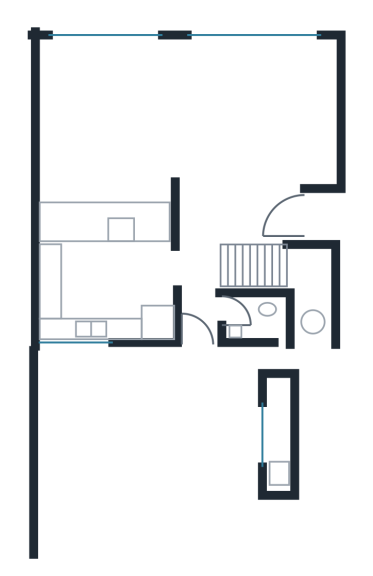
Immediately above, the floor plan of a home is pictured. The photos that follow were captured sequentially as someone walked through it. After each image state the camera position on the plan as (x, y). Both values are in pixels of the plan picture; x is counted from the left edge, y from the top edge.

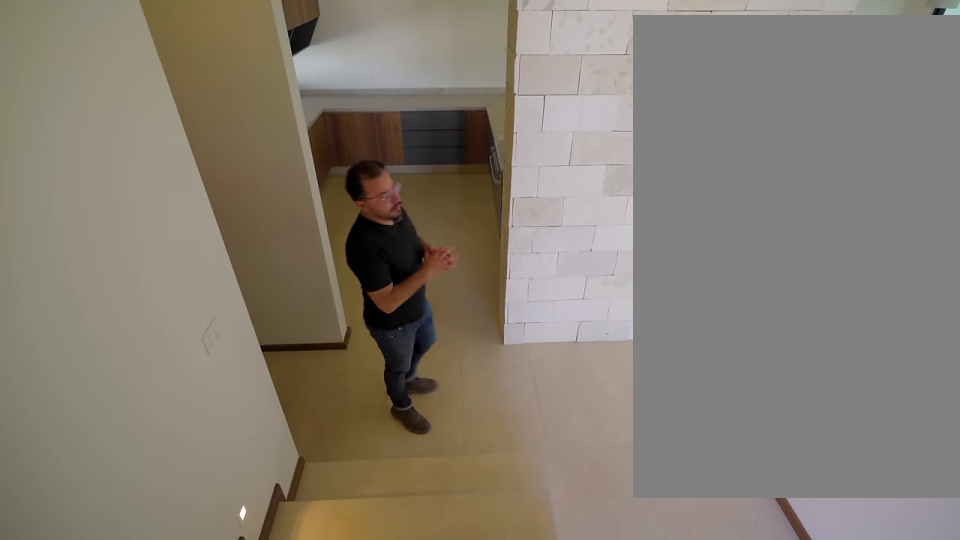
(231, 262)
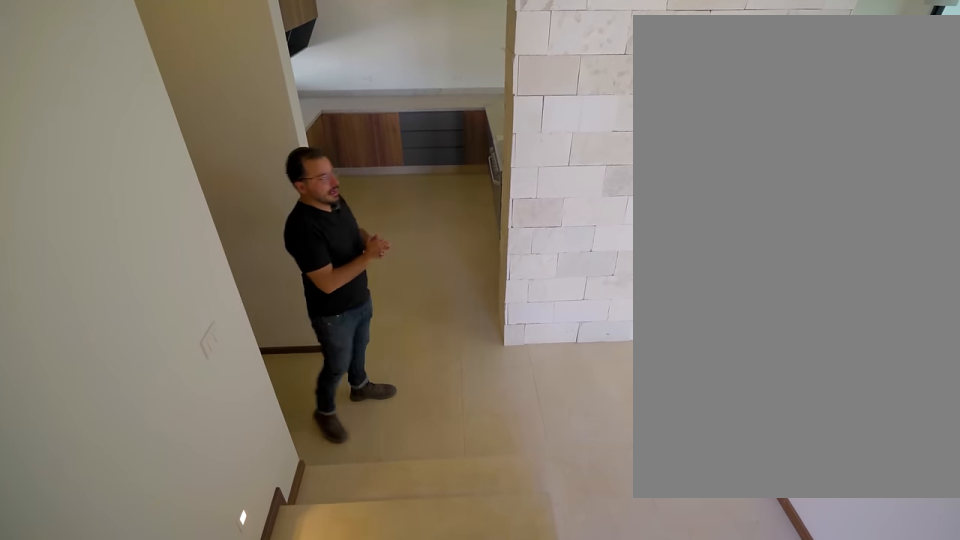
(235, 265)
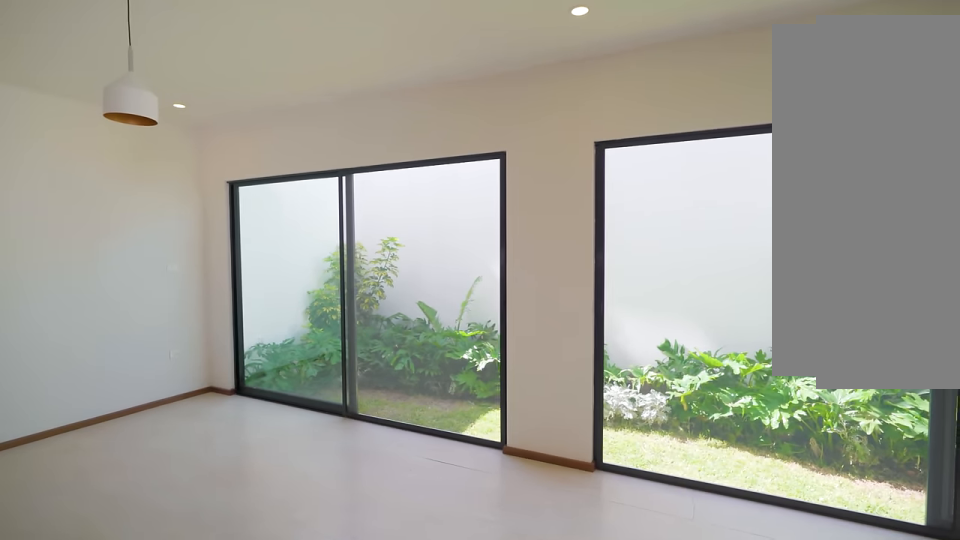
(197, 154)
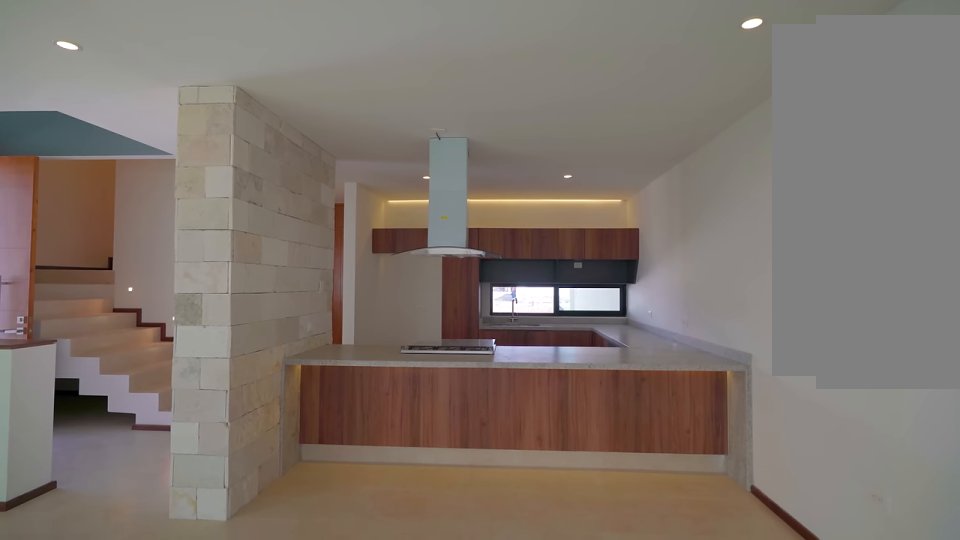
(122, 156)
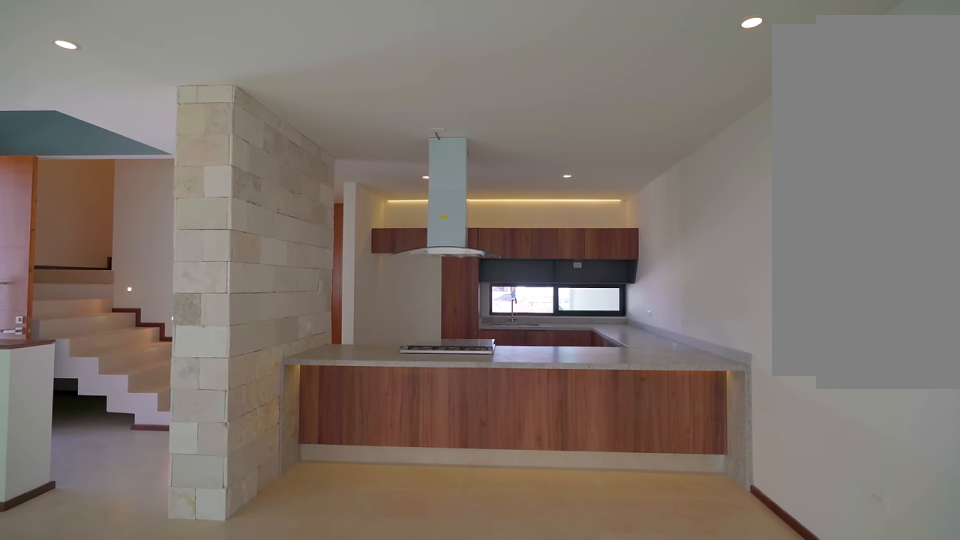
(118, 149)
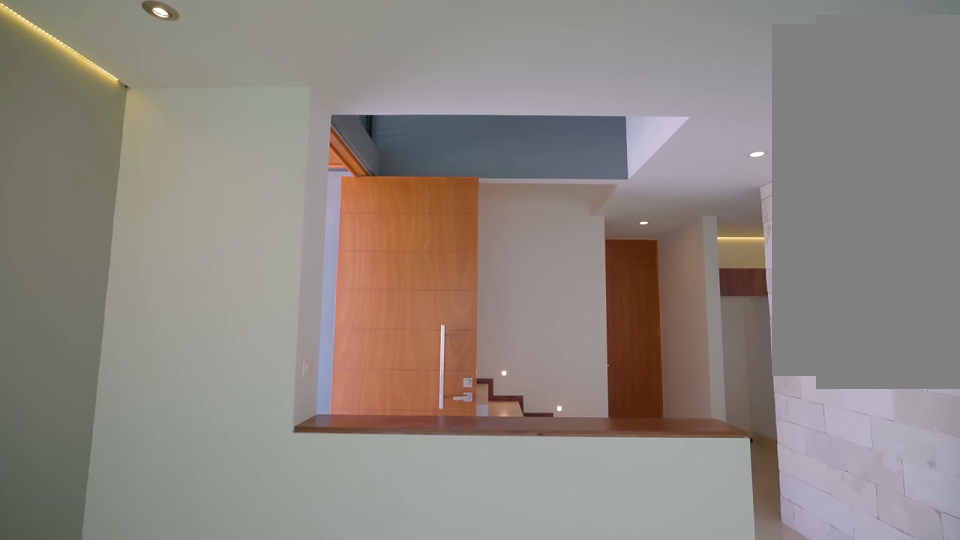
(255, 99)
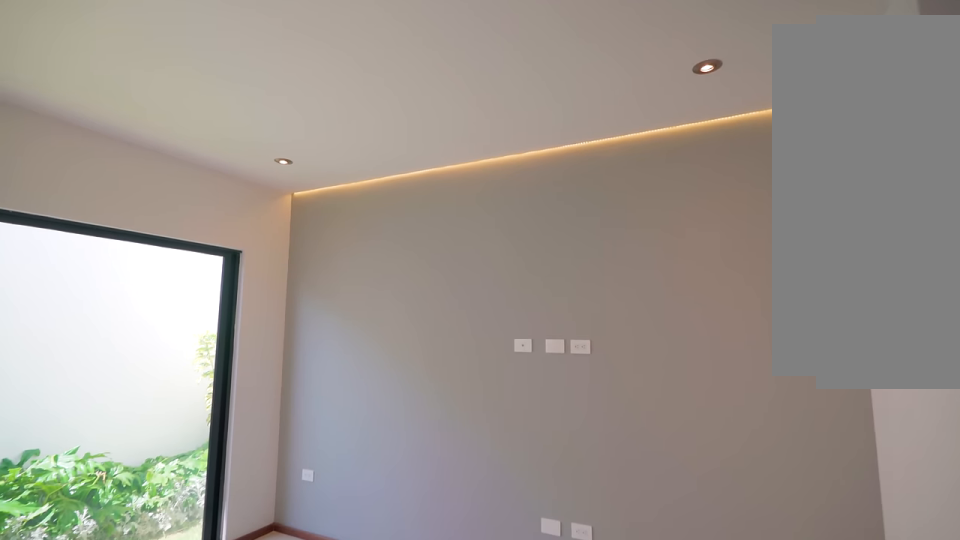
(213, 174)
